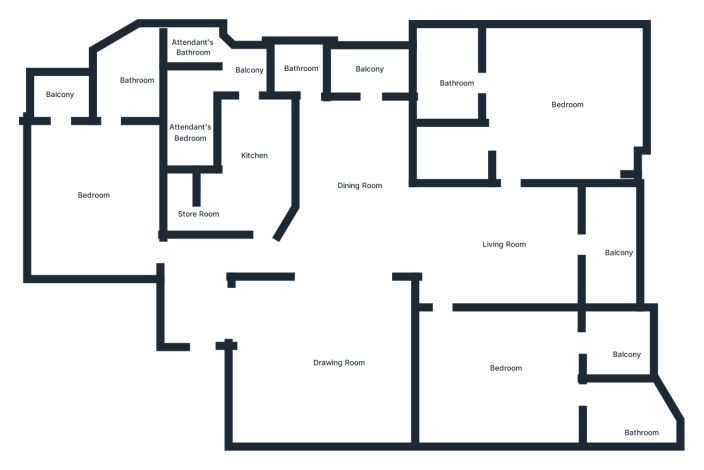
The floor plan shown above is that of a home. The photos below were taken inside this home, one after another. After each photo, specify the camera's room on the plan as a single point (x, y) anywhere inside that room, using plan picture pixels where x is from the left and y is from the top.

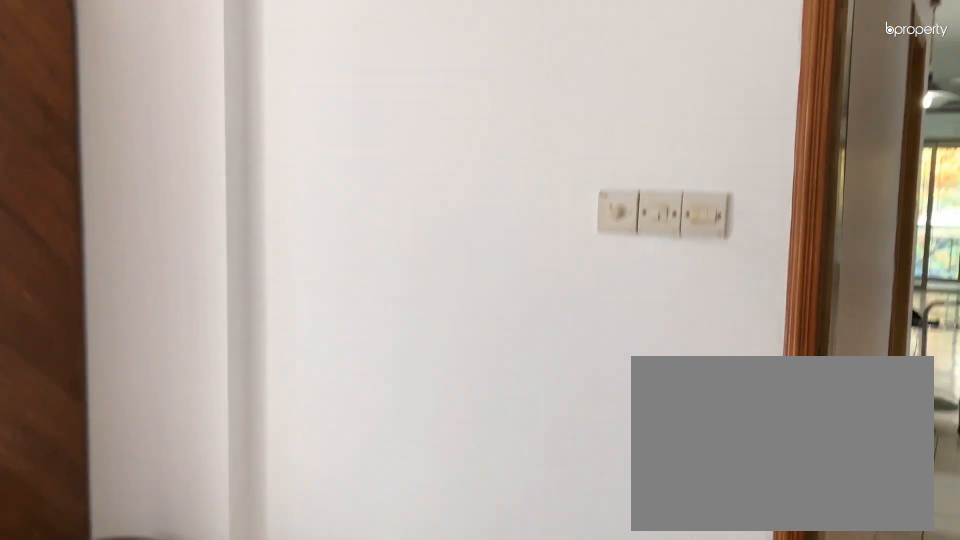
(99, 176)
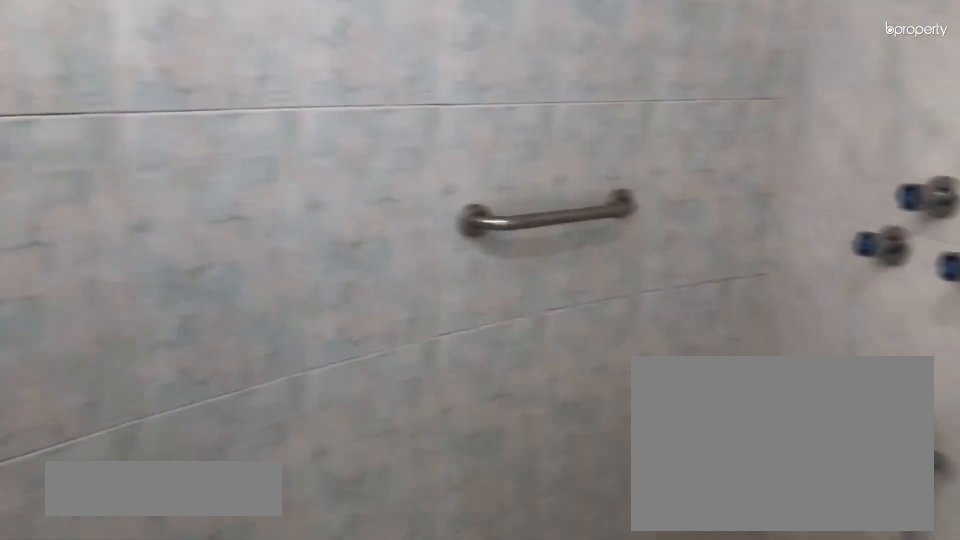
(130, 66)
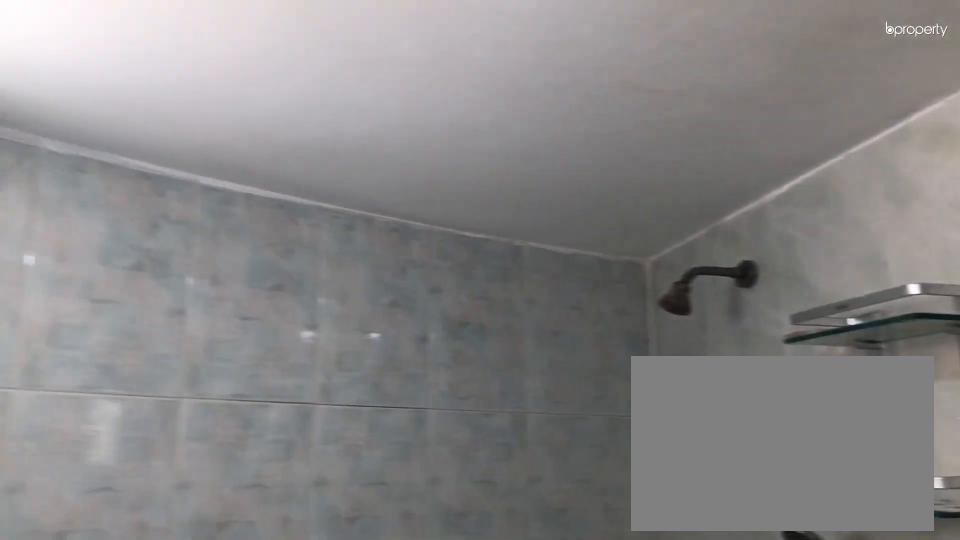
(122, 72)
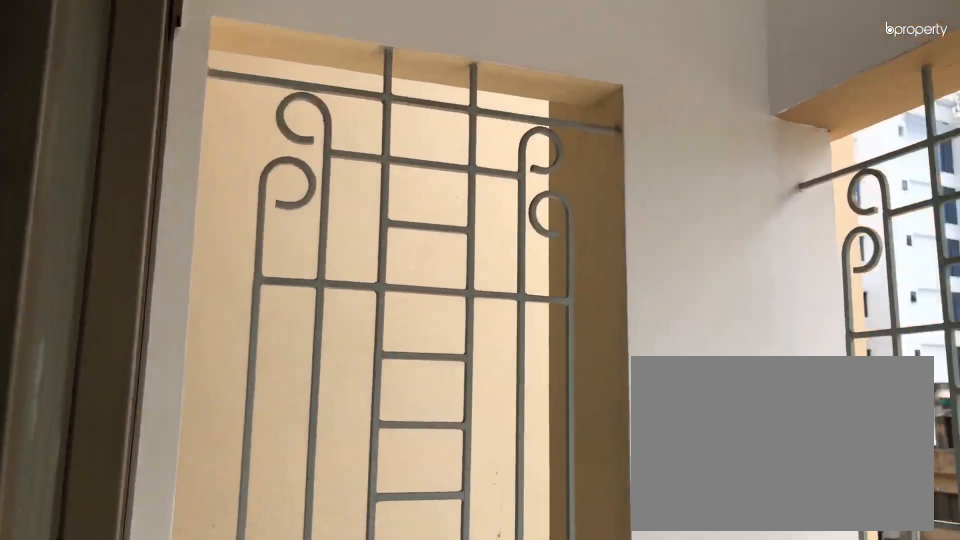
(67, 95)
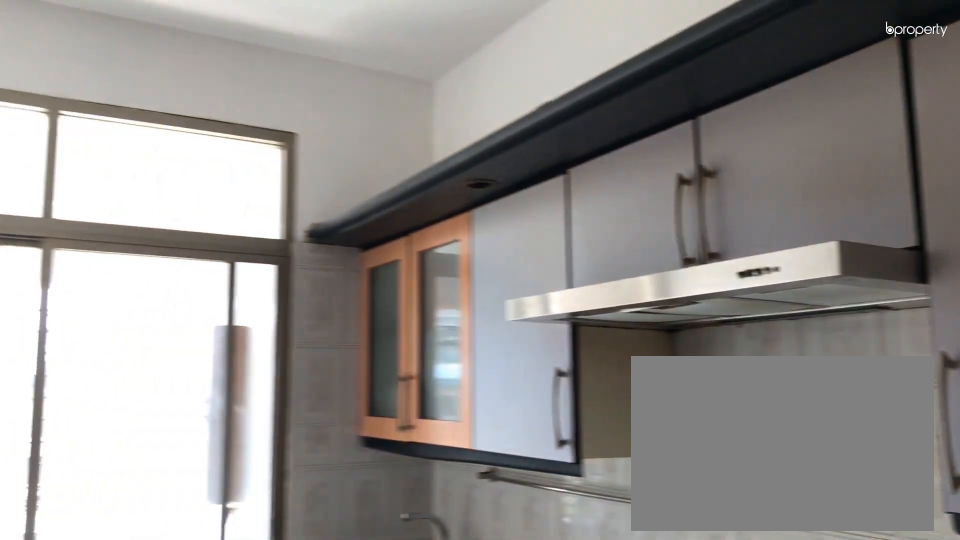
(260, 174)
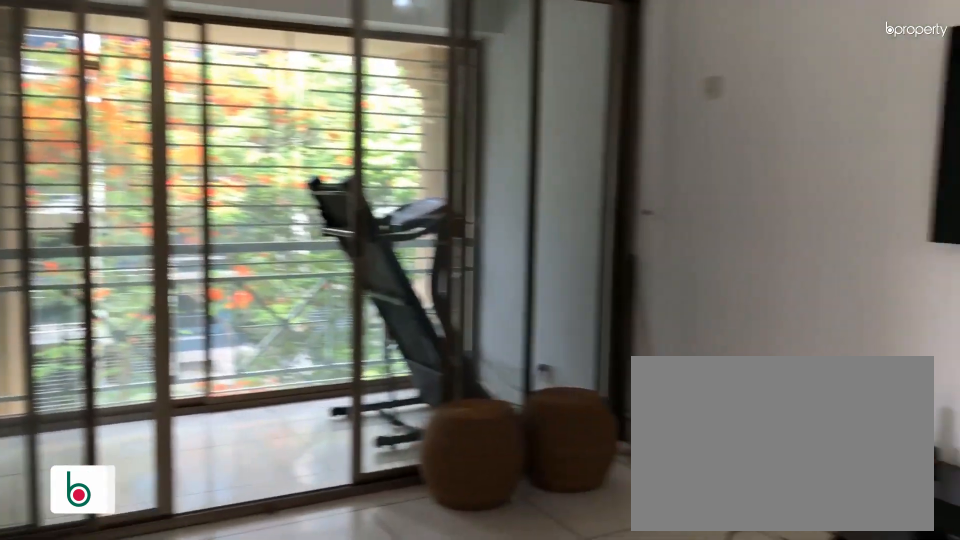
(505, 239)
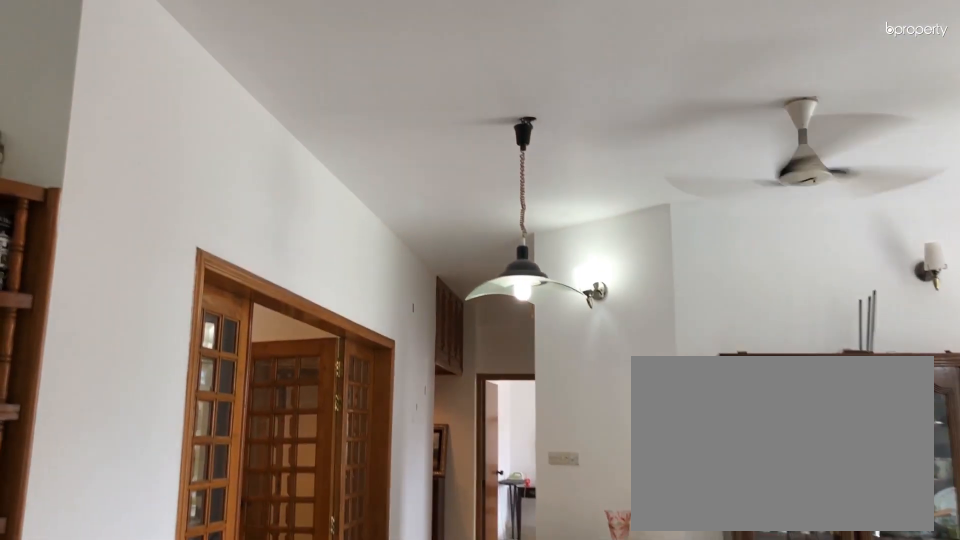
(510, 241)
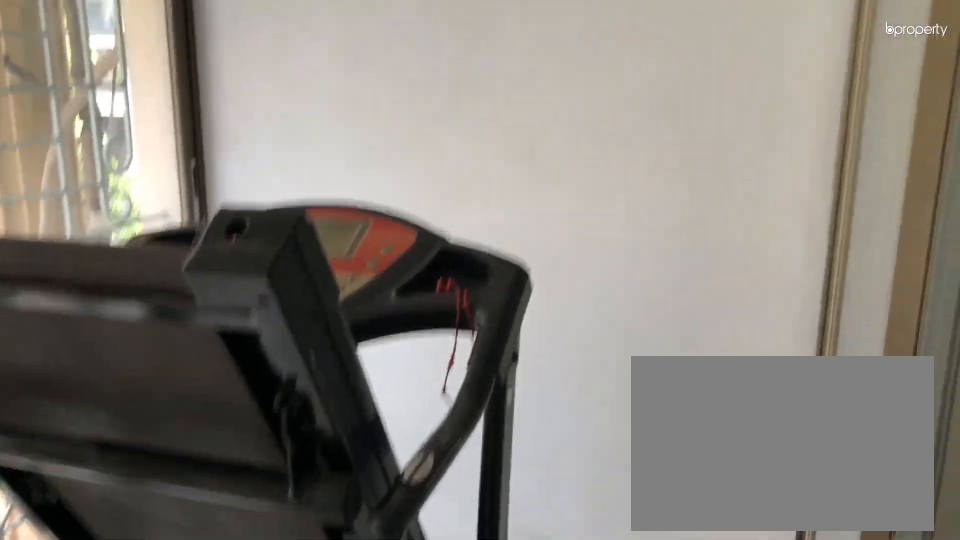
(612, 239)
